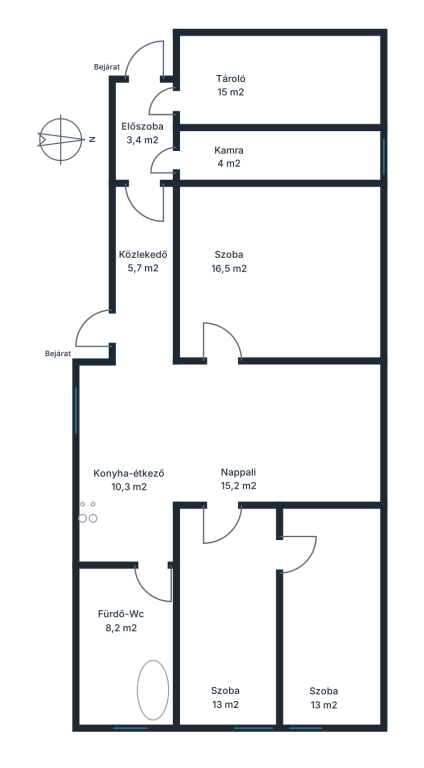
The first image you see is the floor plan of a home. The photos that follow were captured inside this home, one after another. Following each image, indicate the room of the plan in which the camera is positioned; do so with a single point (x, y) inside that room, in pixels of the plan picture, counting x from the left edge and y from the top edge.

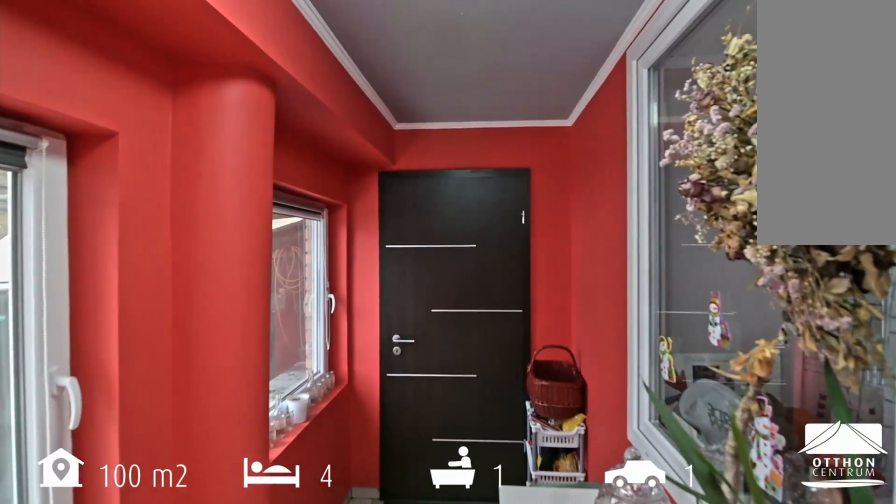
(144, 296)
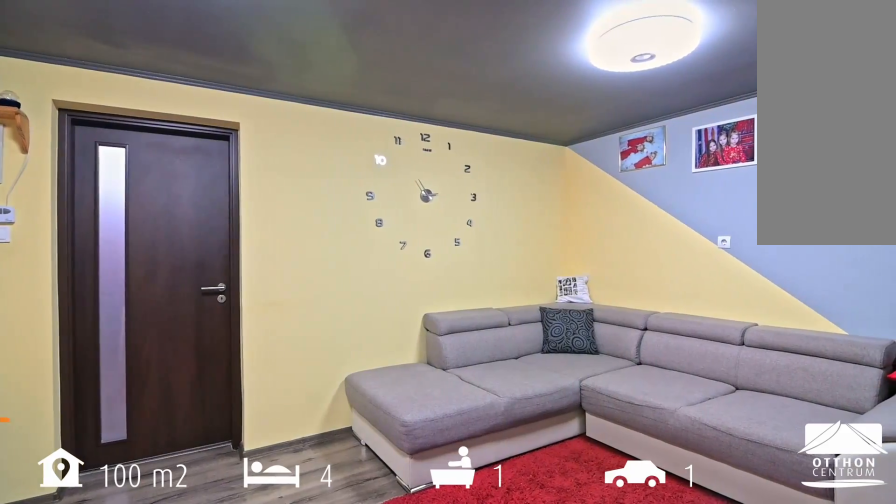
(293, 442)
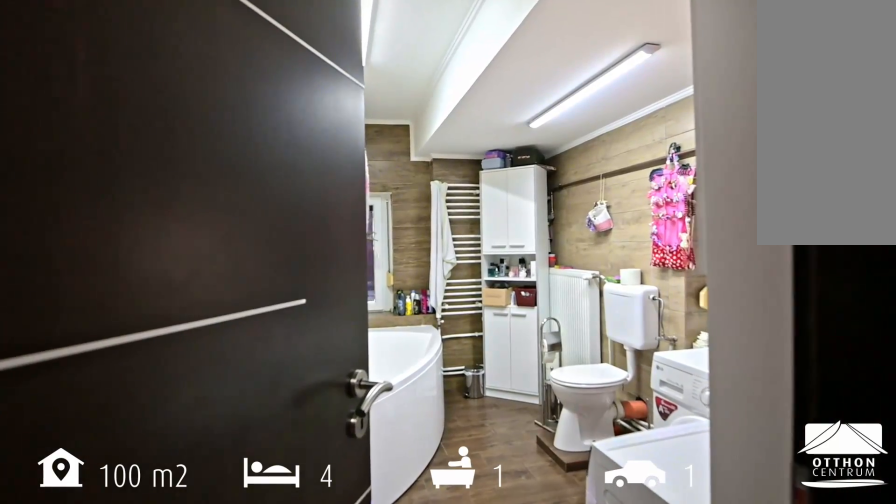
(128, 671)
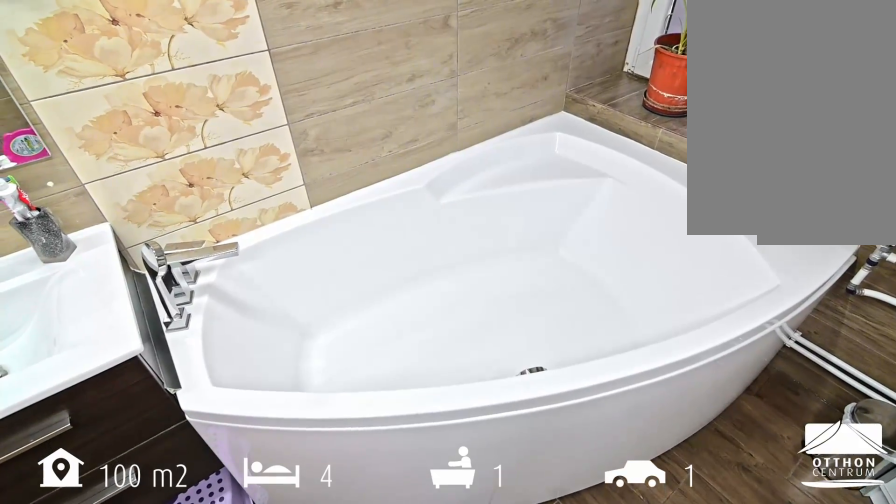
(128, 671)
